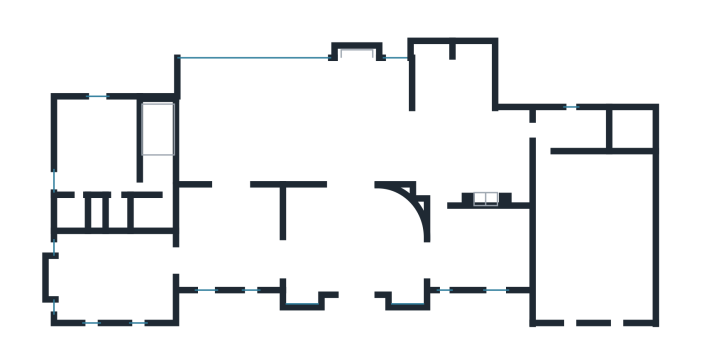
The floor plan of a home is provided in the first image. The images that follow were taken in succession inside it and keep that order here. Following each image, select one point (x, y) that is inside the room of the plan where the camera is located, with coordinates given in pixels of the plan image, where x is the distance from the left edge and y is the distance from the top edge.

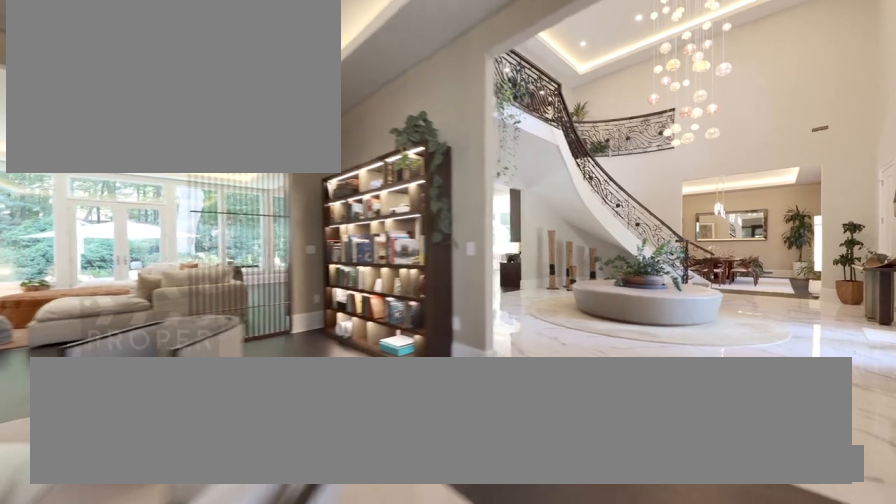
(232, 237)
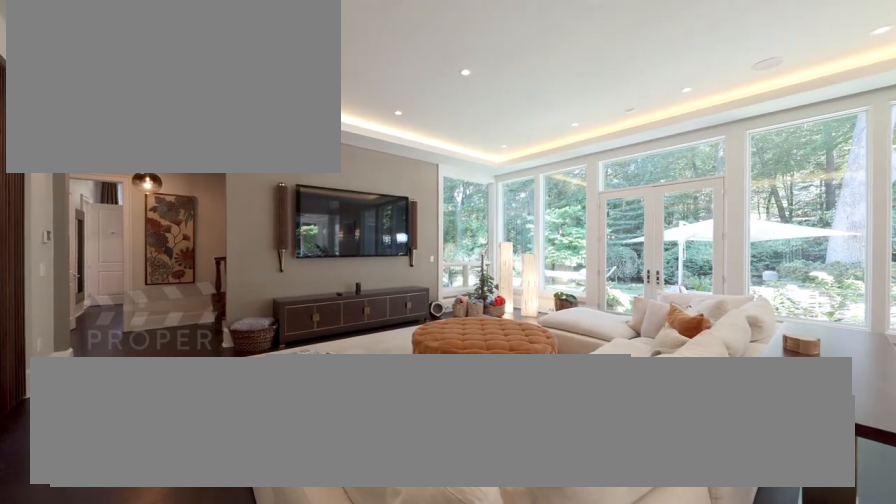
(294, 119)
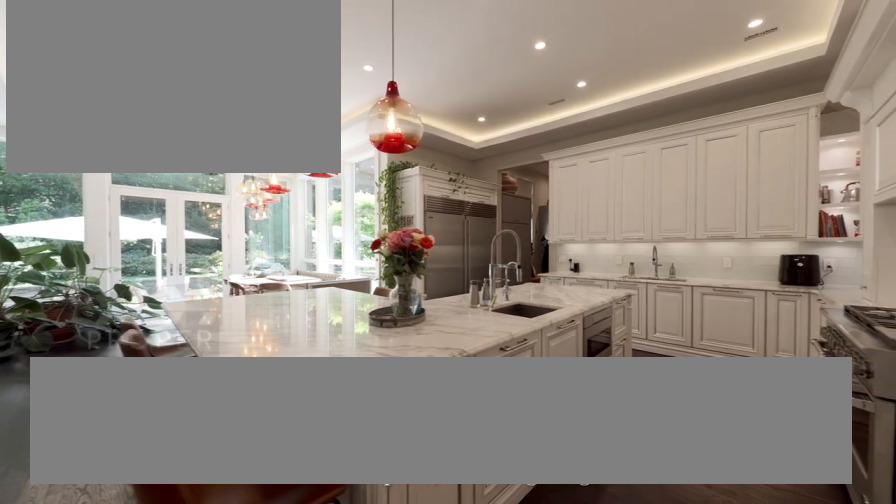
(472, 159)
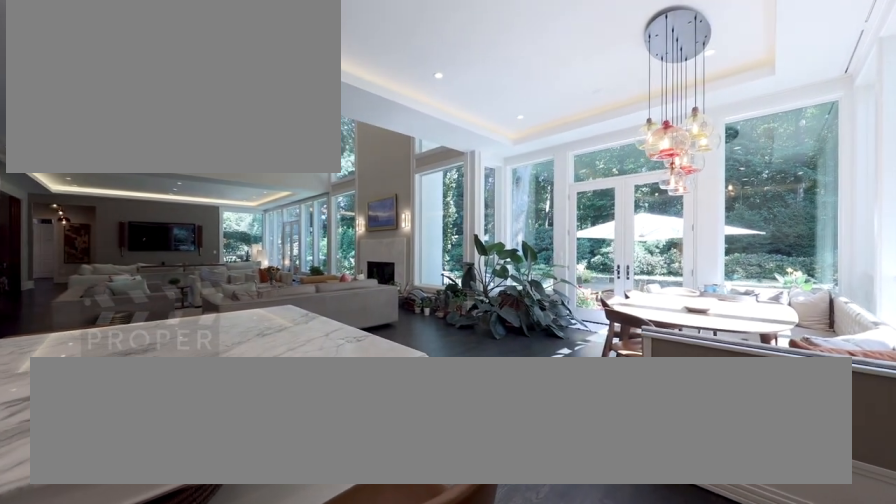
(473, 159)
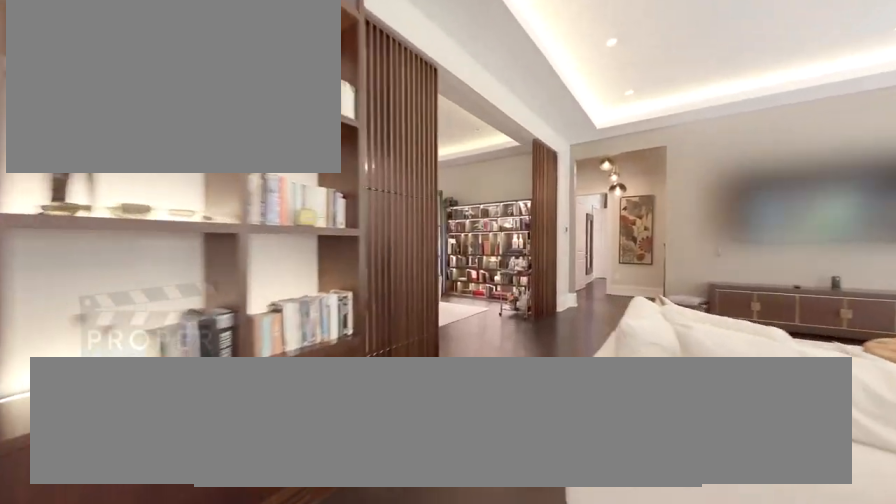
(295, 121)
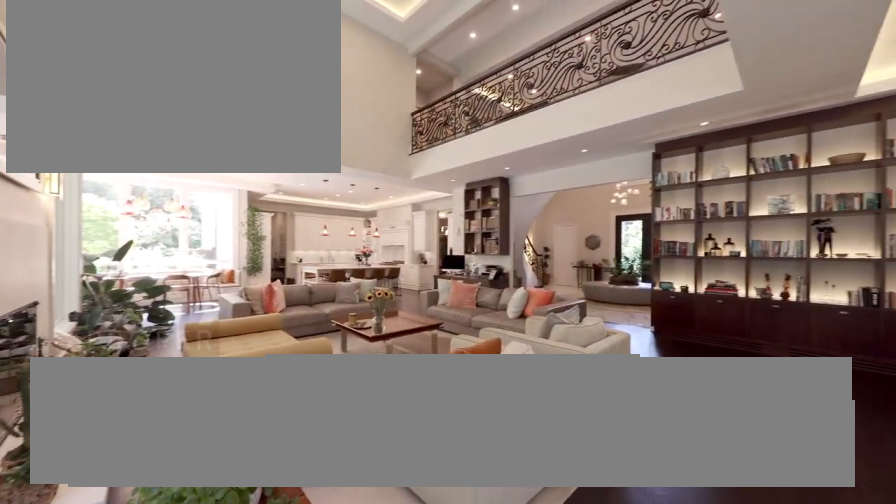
(295, 121)
